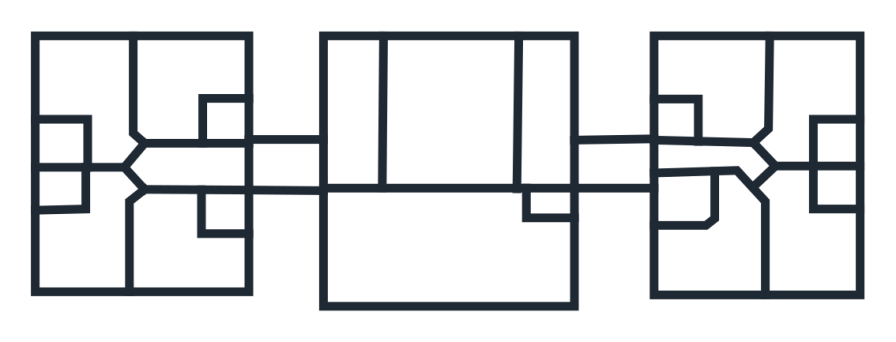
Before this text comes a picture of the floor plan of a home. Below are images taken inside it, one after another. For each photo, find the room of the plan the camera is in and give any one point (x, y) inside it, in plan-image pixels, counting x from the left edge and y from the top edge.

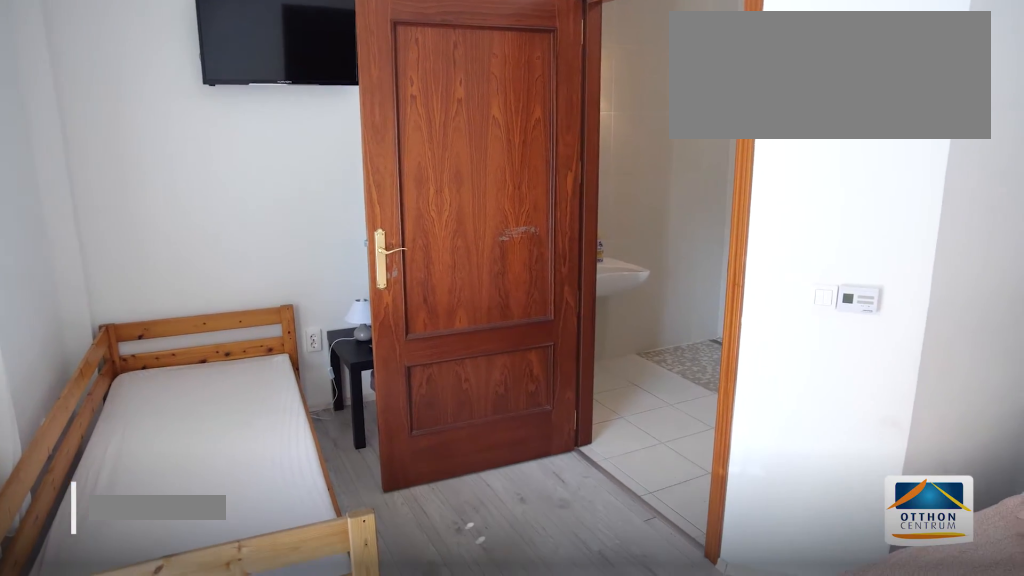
(711, 257)
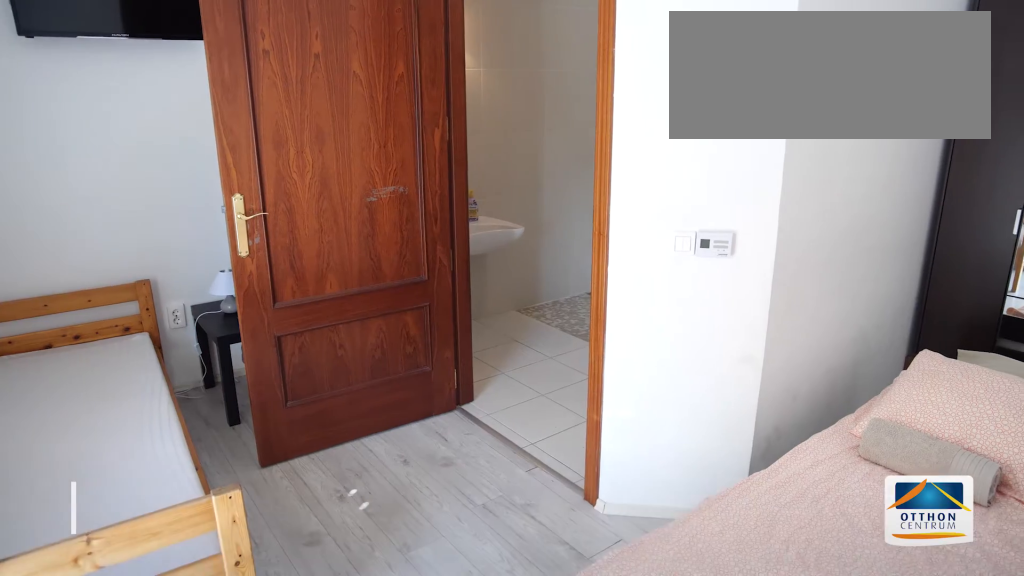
(711, 257)
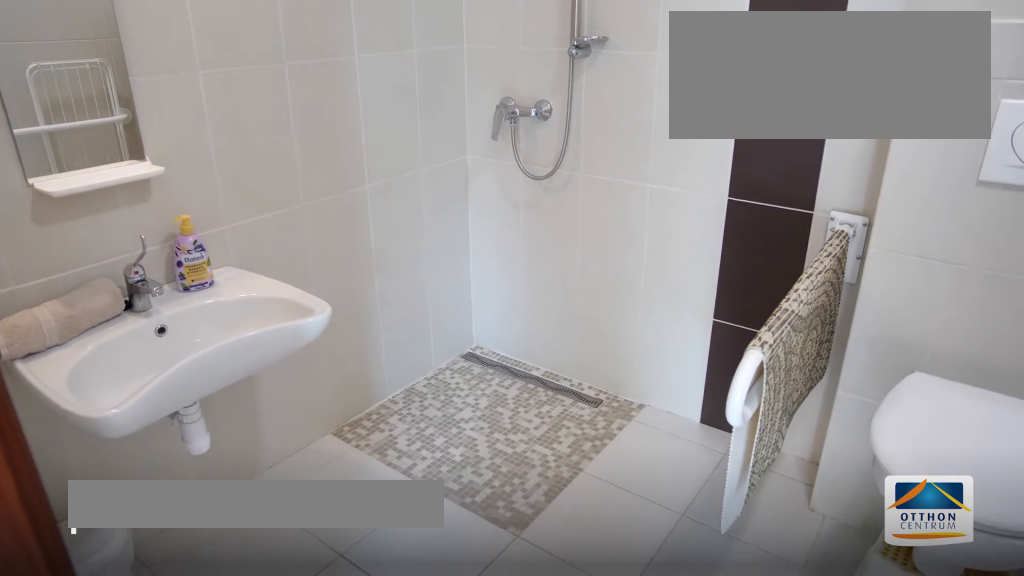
(684, 197)
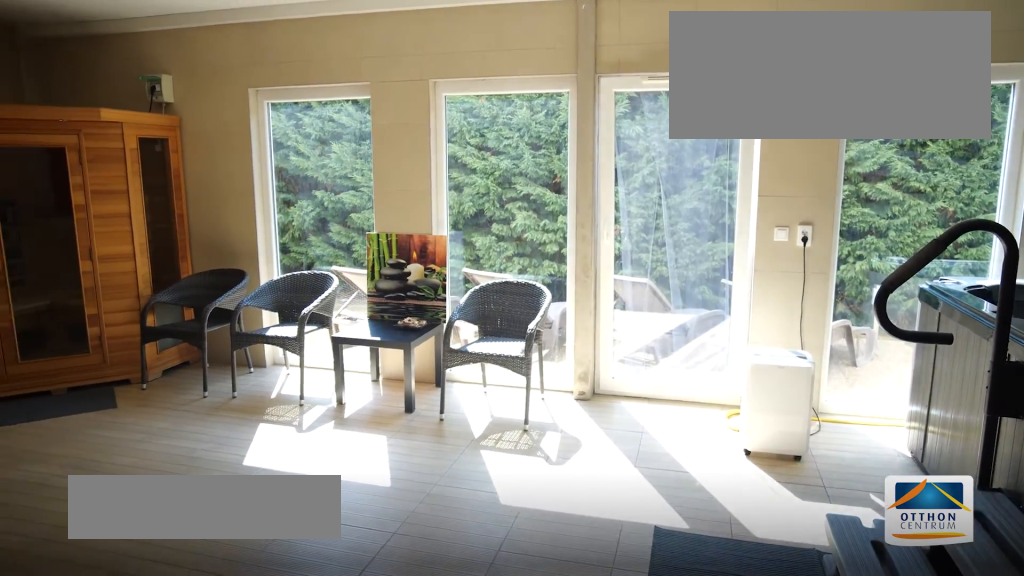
(442, 248)
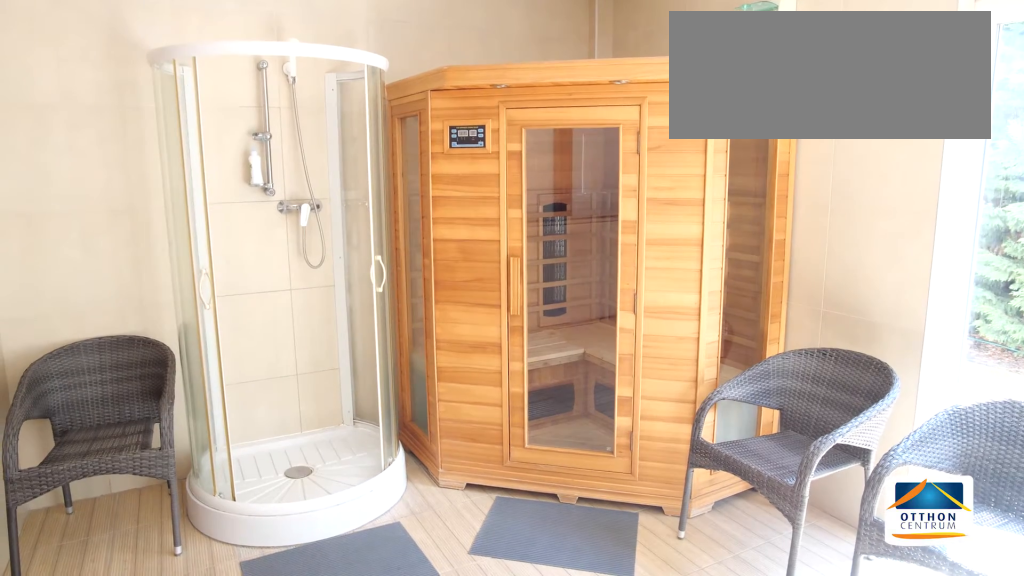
(443, 248)
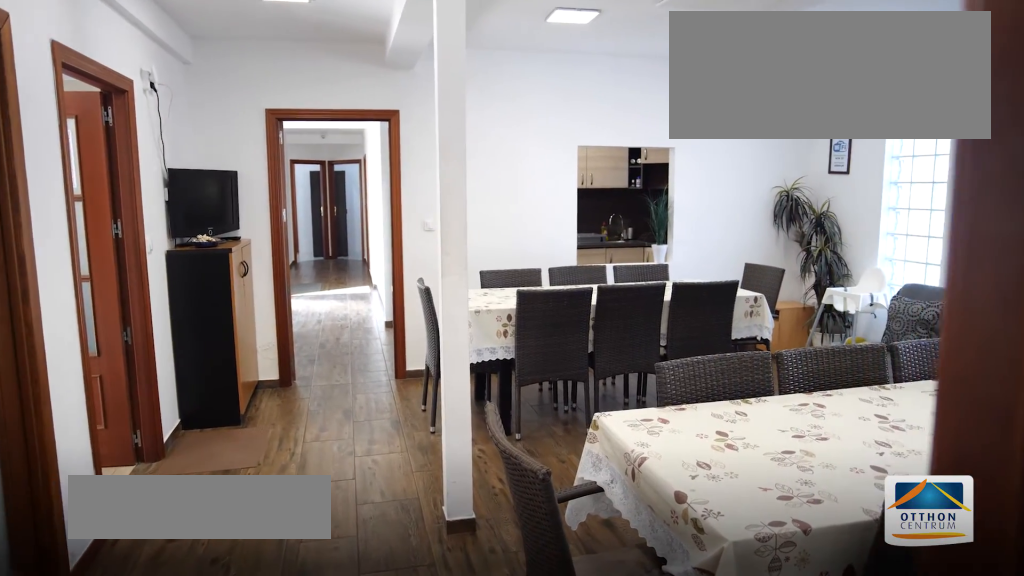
(512, 121)
